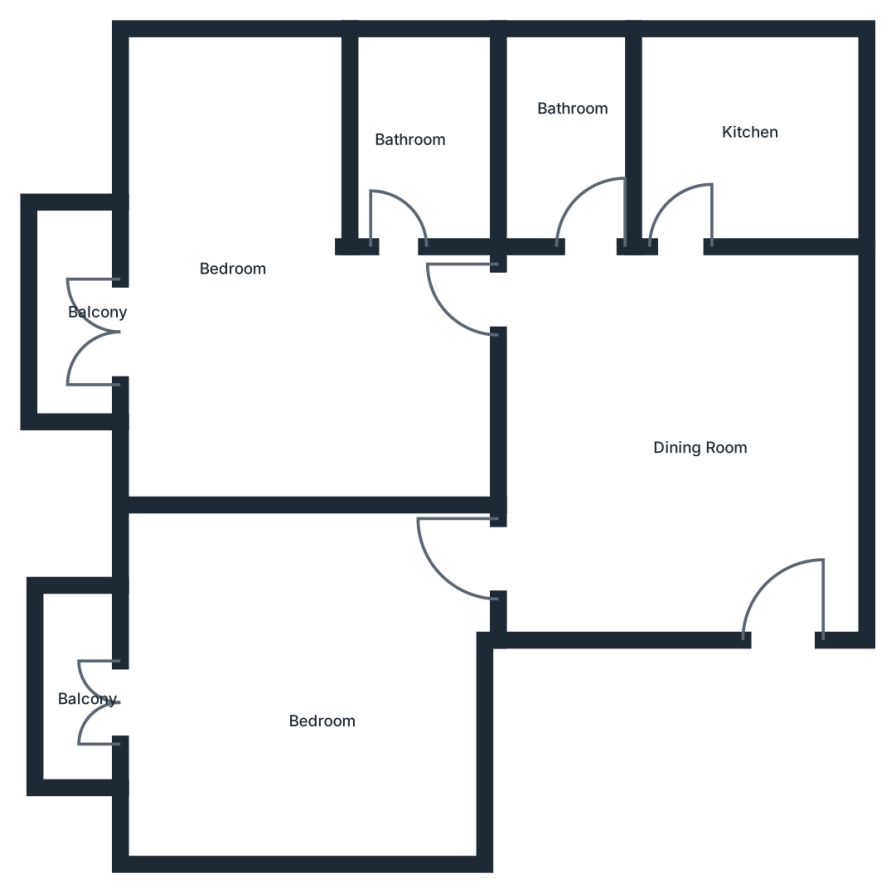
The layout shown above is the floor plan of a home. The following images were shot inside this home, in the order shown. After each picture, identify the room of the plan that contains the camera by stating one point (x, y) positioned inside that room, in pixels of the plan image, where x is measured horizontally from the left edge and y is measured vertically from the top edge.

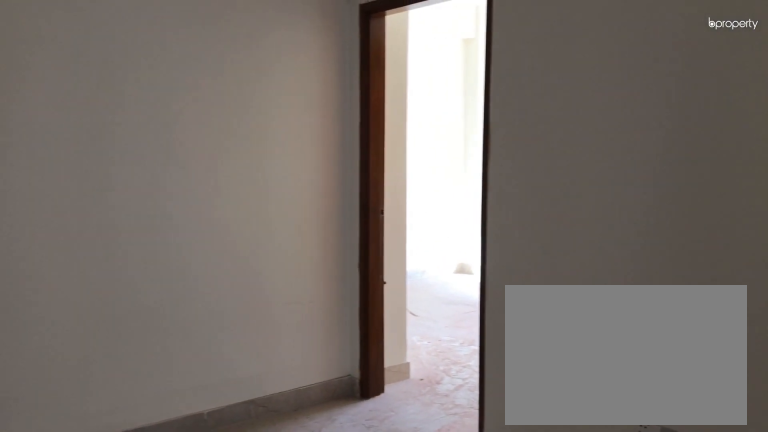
(677, 413)
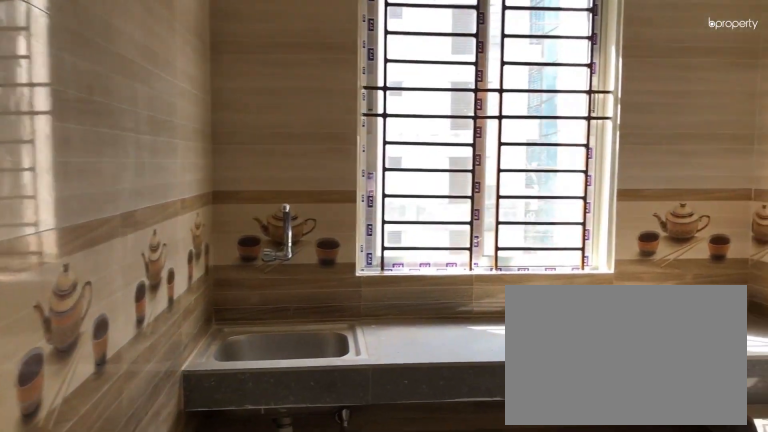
(740, 141)
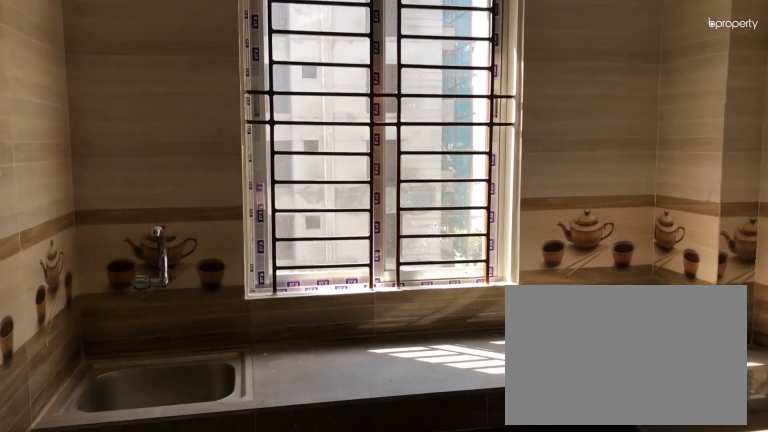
(740, 141)
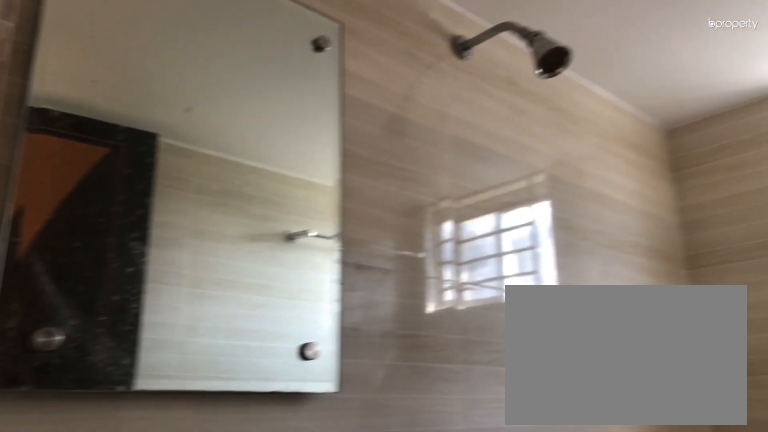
(580, 157)
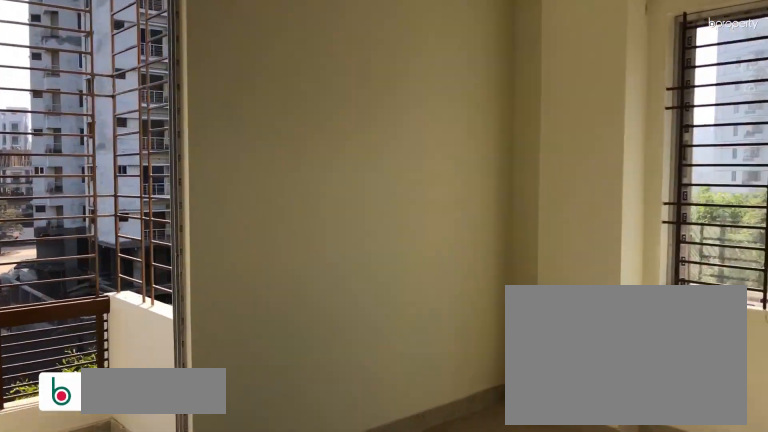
(258, 311)
